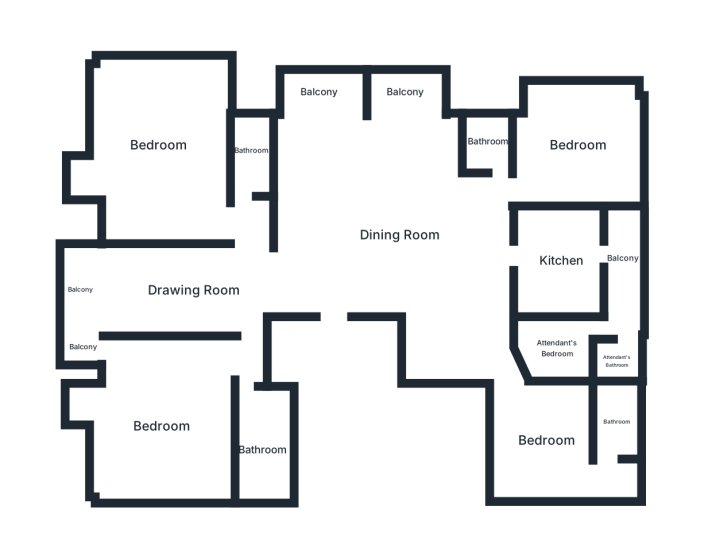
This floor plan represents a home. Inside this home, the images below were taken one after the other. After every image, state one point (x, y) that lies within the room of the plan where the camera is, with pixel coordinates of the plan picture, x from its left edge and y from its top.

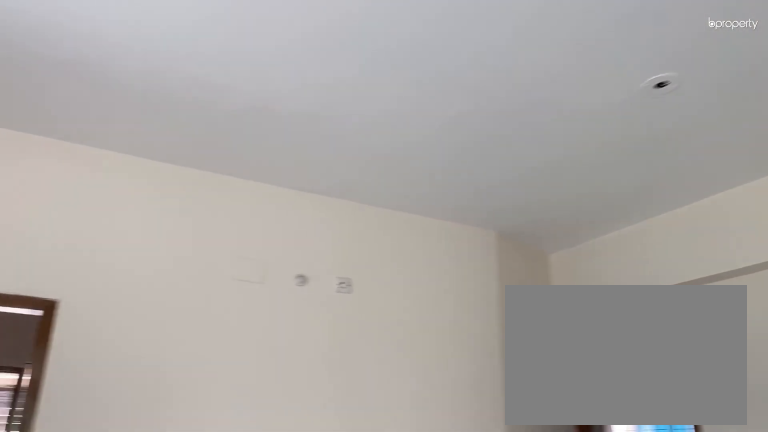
(400, 234)
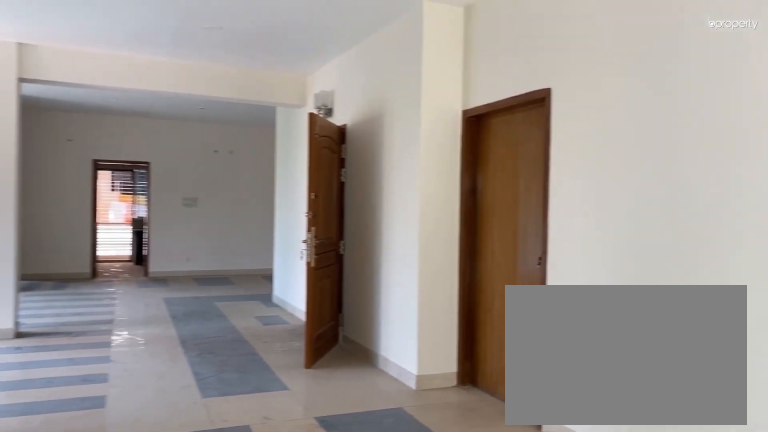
(191, 289)
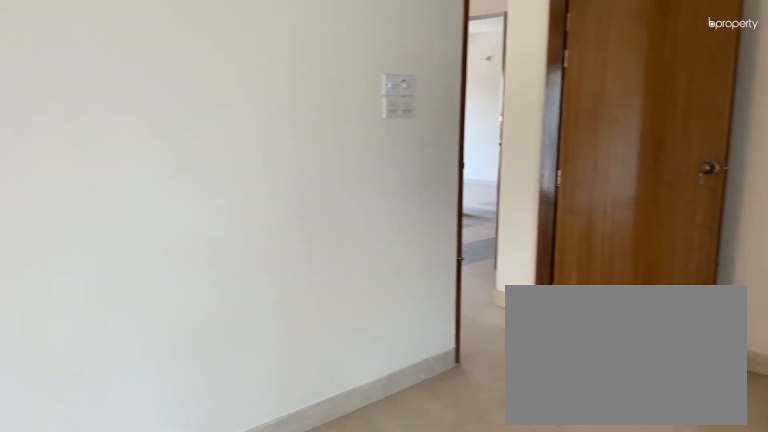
(161, 423)
